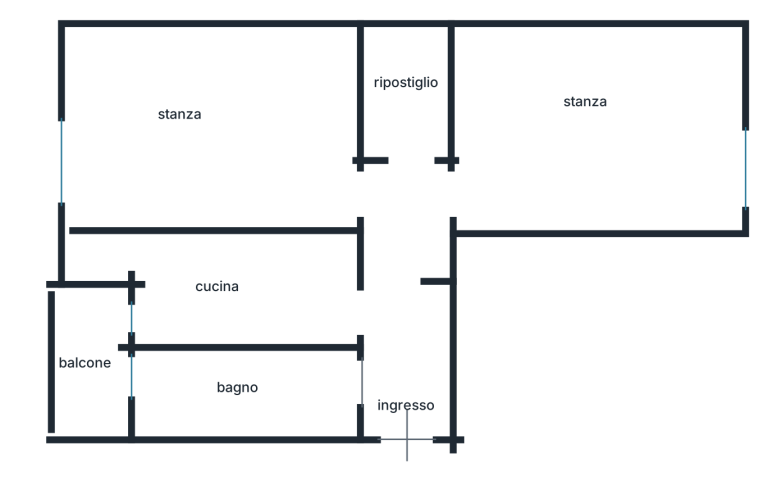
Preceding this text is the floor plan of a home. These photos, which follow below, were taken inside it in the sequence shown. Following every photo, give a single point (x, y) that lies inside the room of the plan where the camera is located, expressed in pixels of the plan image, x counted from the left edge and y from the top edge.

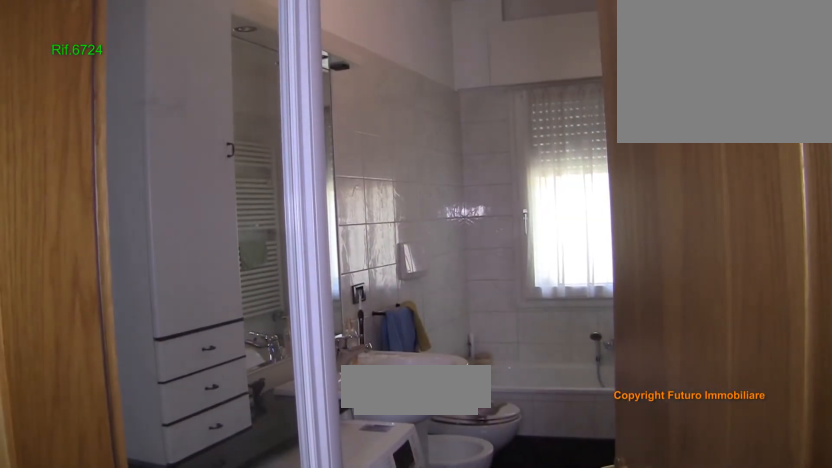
(257, 391)
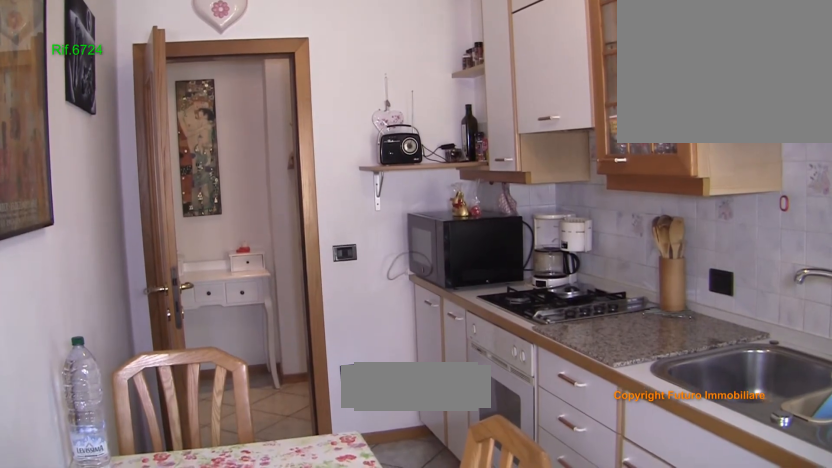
(249, 290)
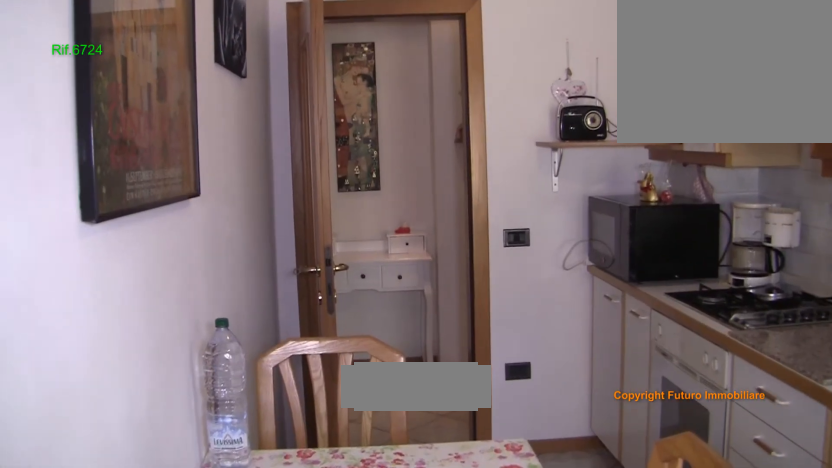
(249, 290)
